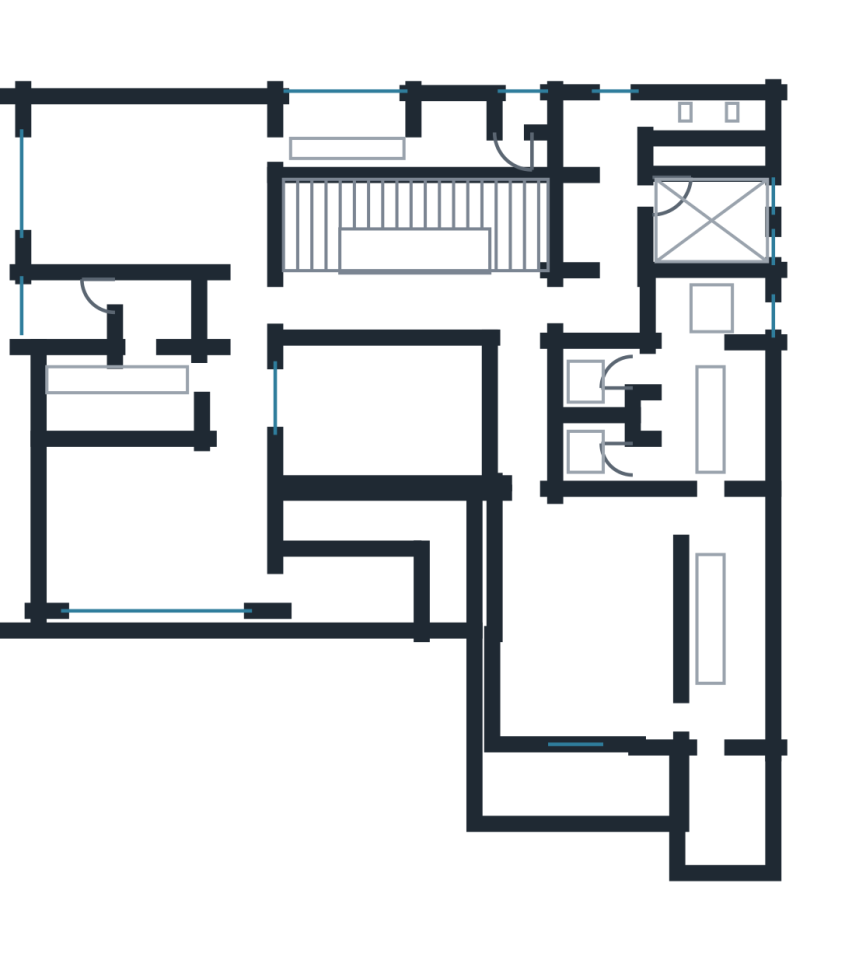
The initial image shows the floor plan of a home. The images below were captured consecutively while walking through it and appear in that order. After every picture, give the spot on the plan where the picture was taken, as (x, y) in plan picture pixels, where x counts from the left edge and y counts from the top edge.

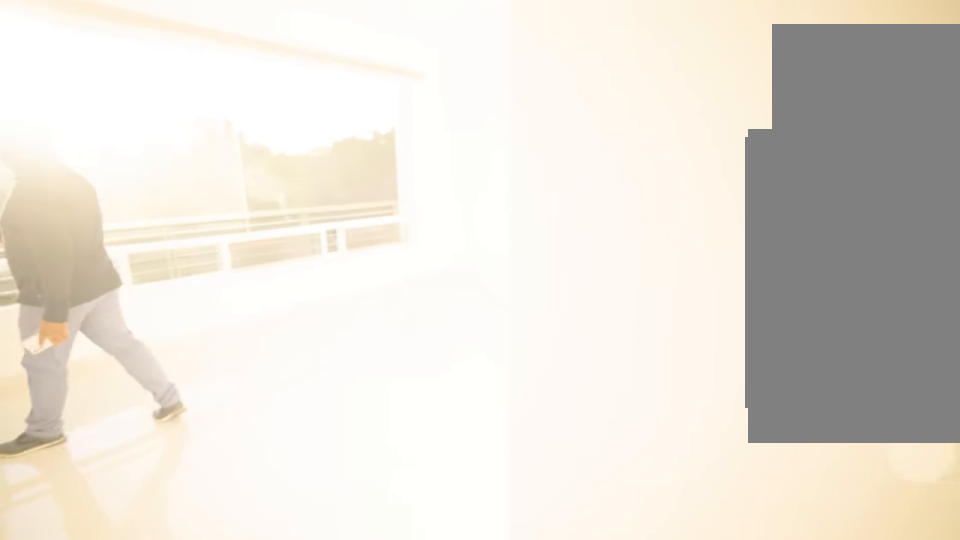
(244, 384)
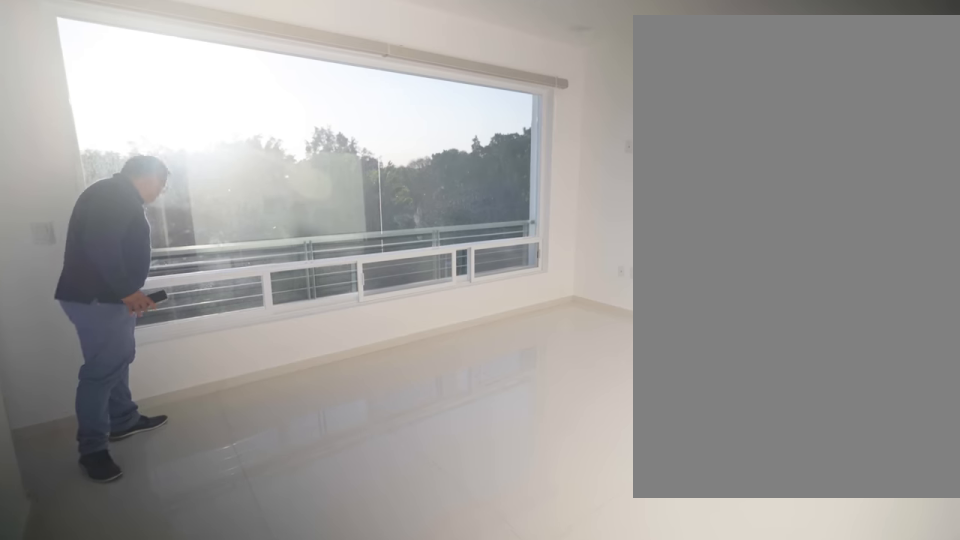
(236, 449)
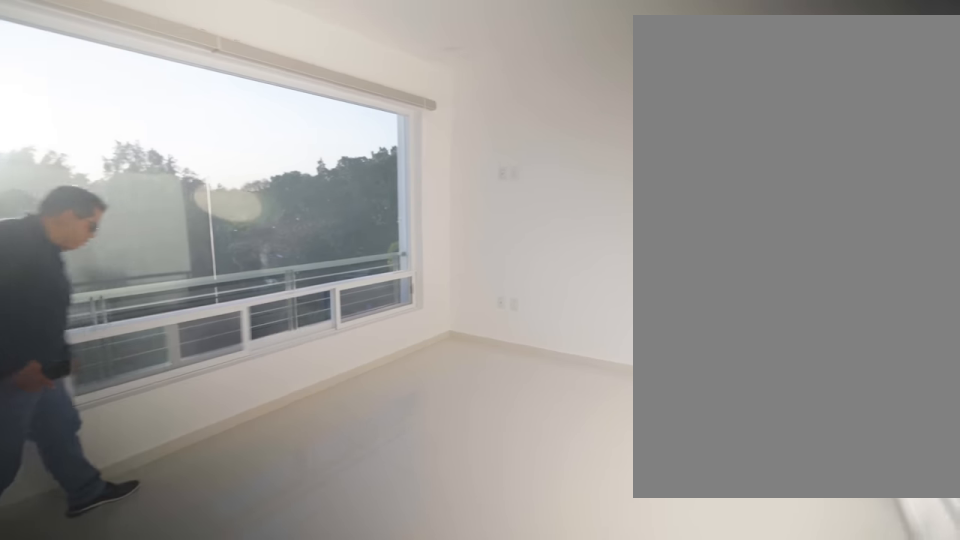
(236, 449)
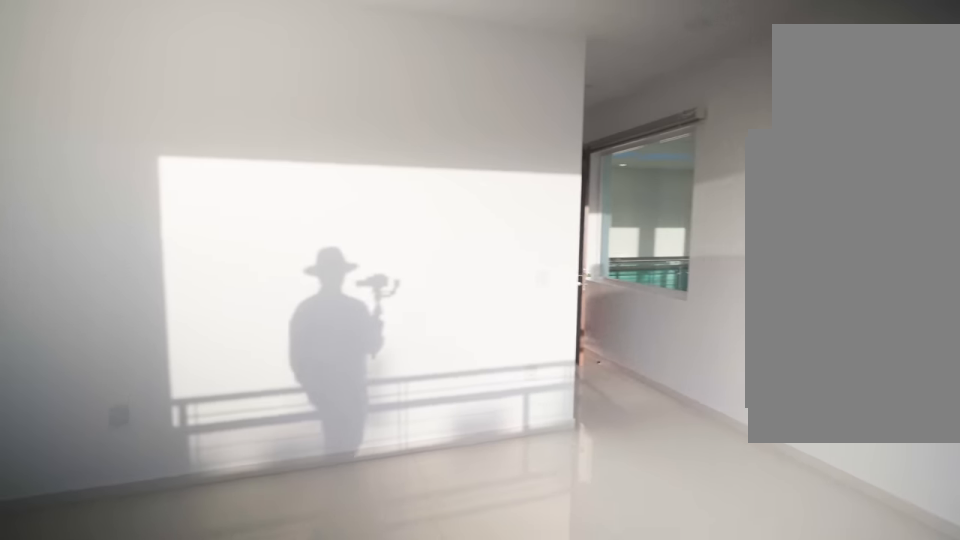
(131, 581)
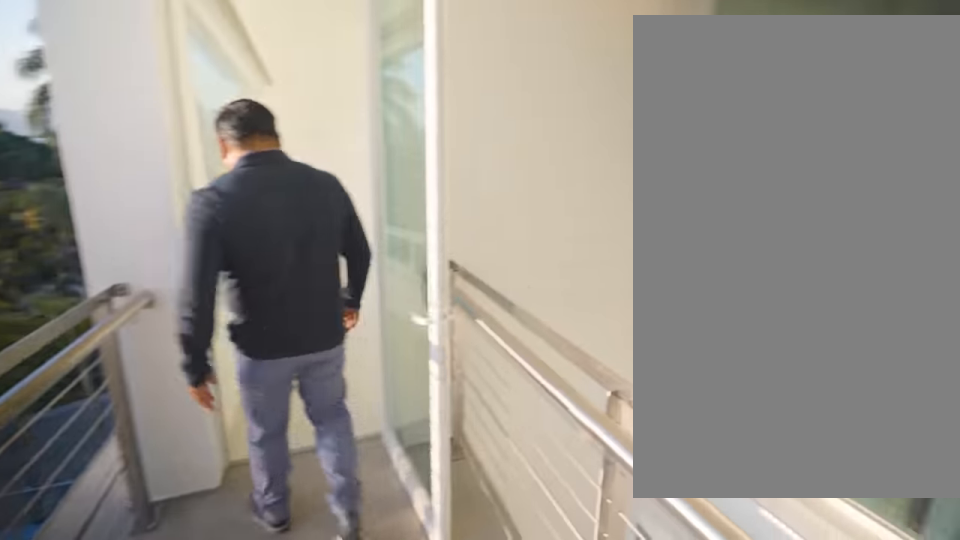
(351, 589)
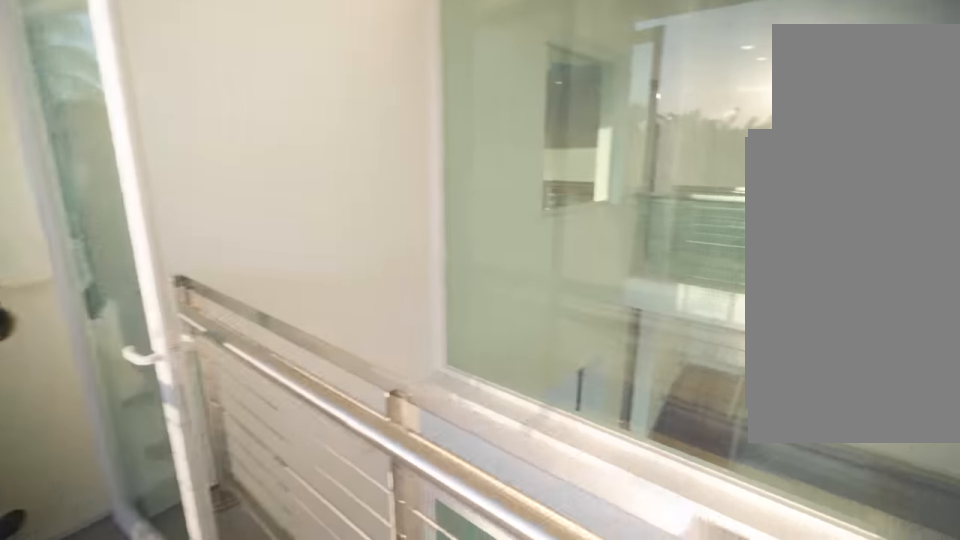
(350, 590)
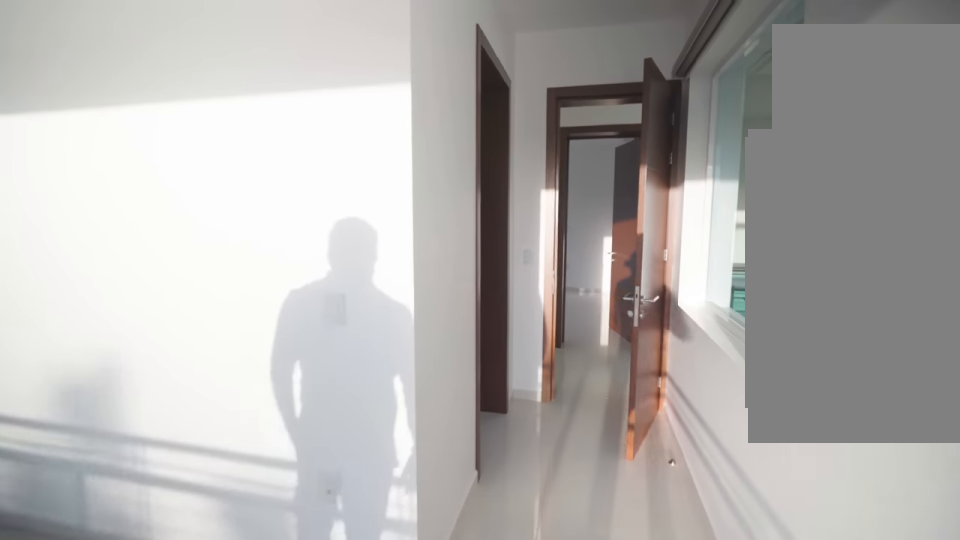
(237, 455)
